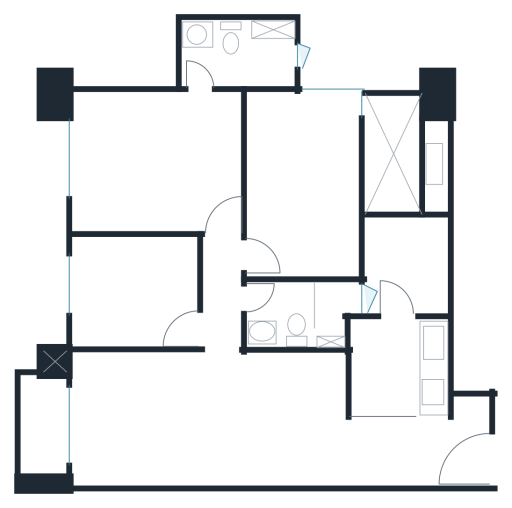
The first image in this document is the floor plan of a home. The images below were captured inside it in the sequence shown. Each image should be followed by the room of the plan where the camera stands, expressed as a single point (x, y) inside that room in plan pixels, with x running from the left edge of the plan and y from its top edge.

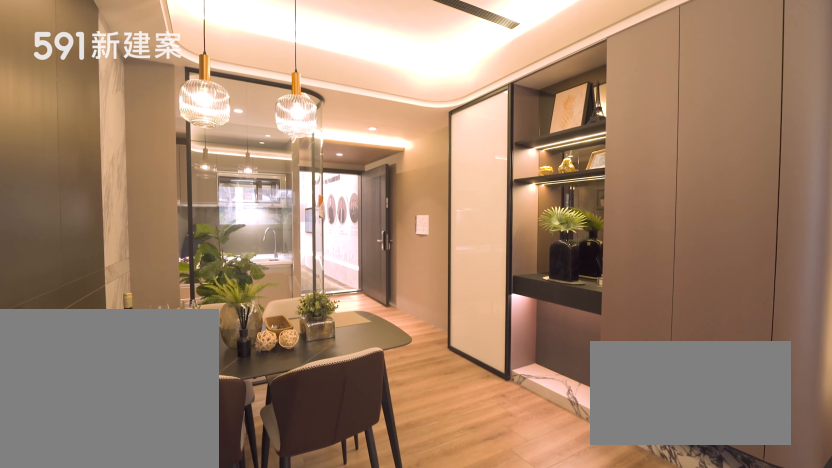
(296, 418)
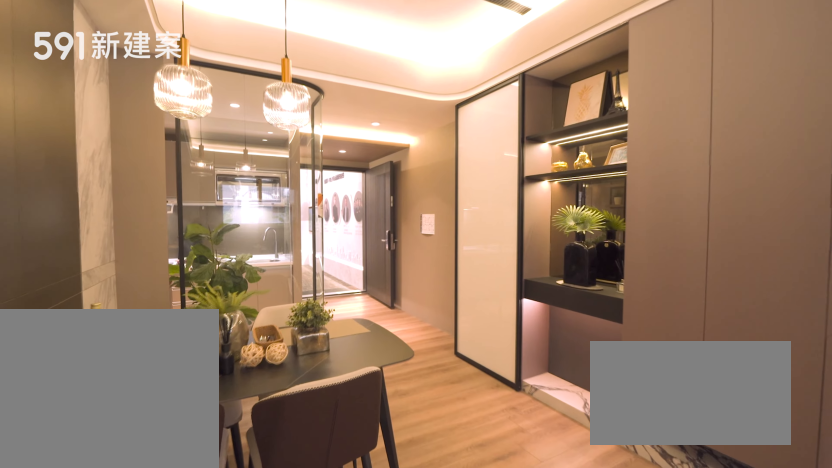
(296, 418)
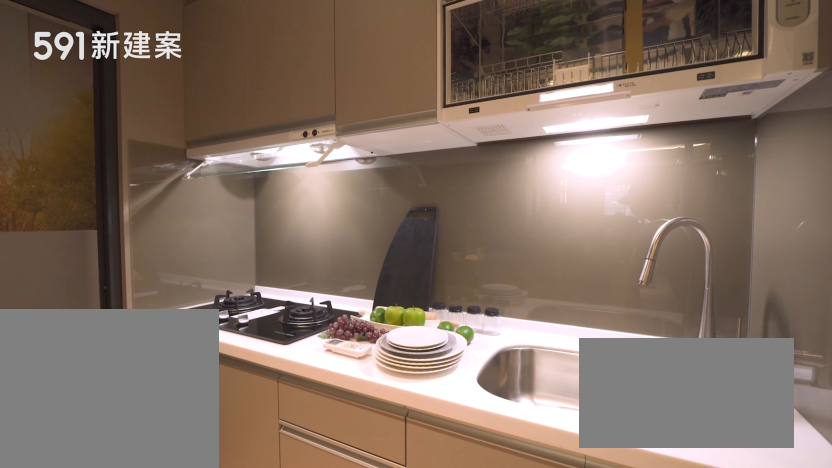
(398, 367)
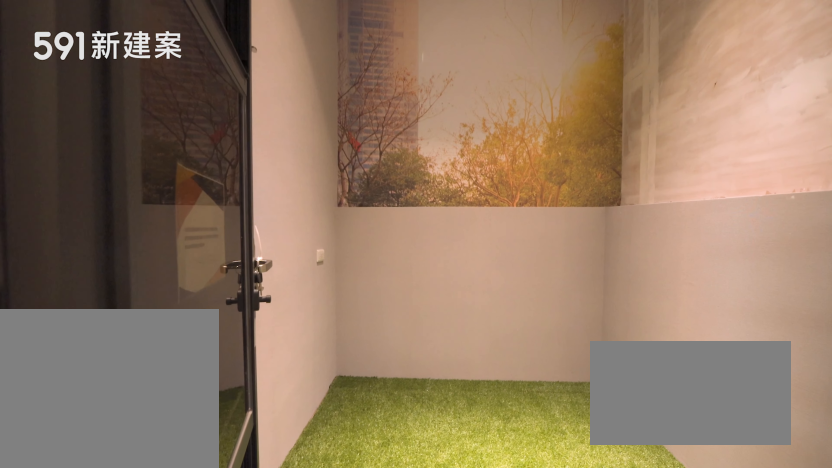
(406, 264)
